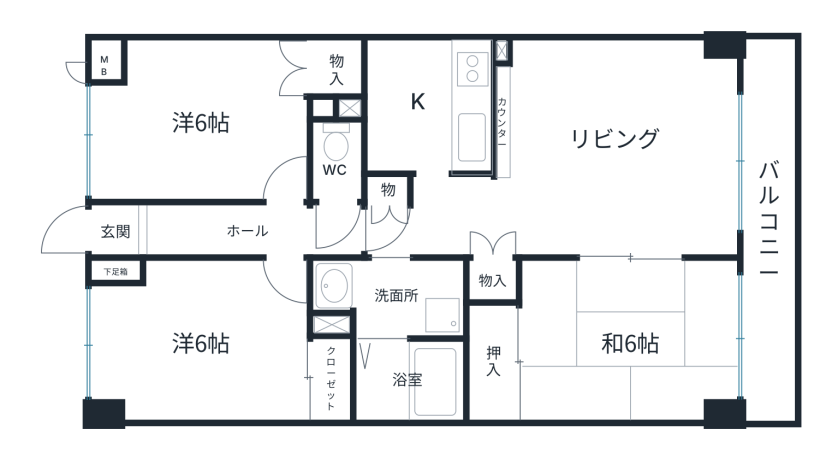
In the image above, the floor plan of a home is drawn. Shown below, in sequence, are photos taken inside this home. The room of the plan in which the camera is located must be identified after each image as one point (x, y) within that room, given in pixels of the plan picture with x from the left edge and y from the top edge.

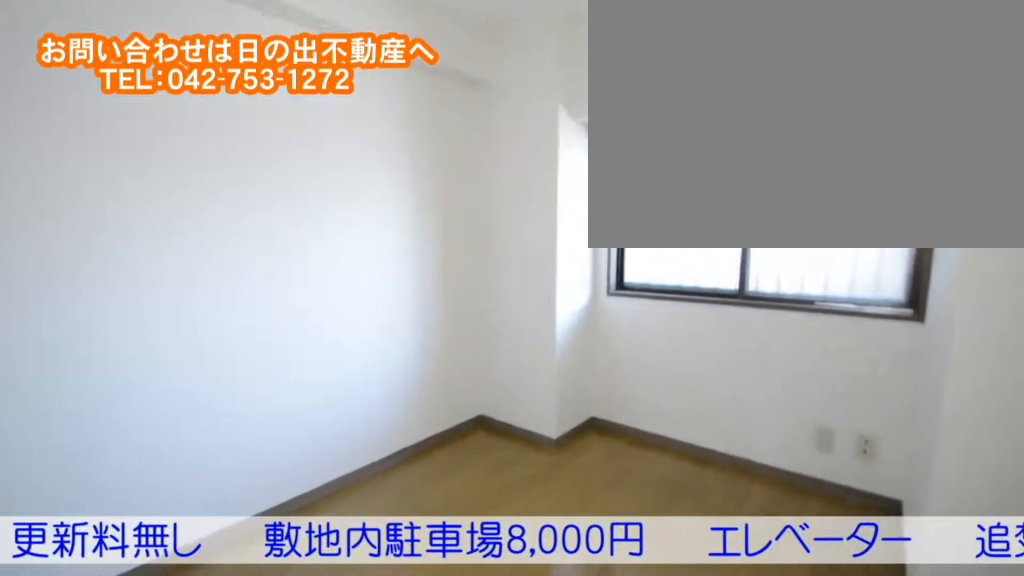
(154, 362)
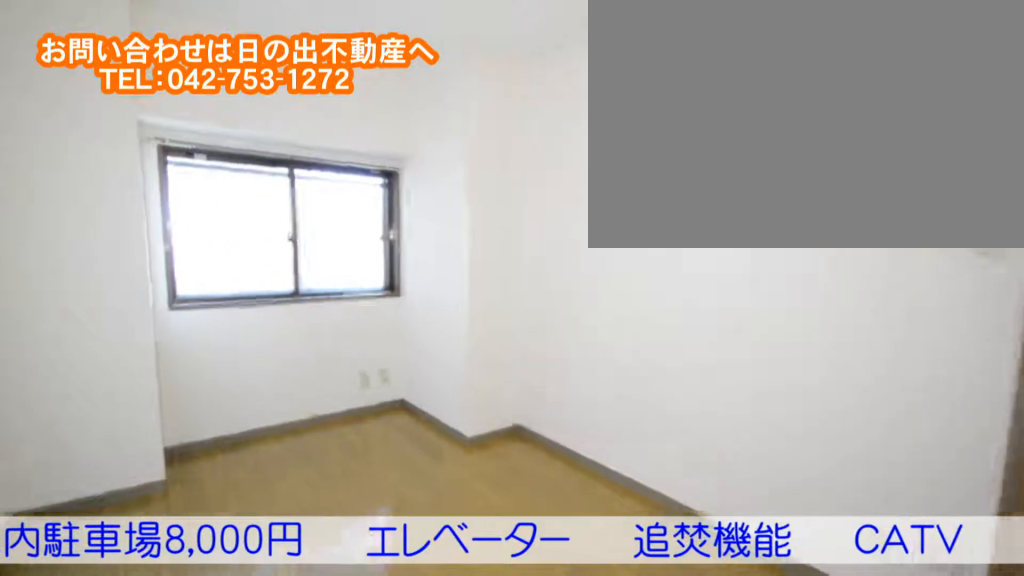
(154, 363)
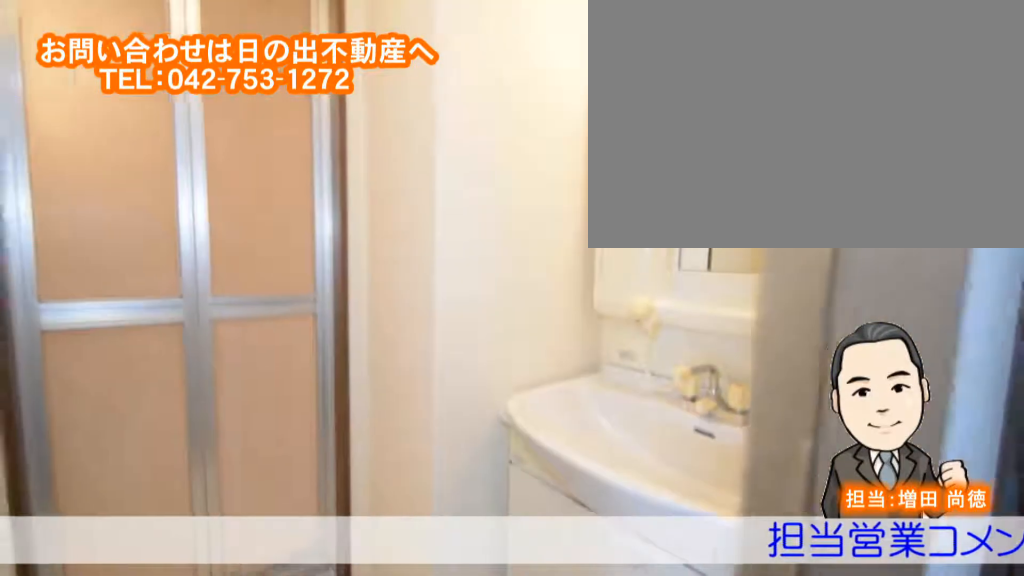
(419, 291)
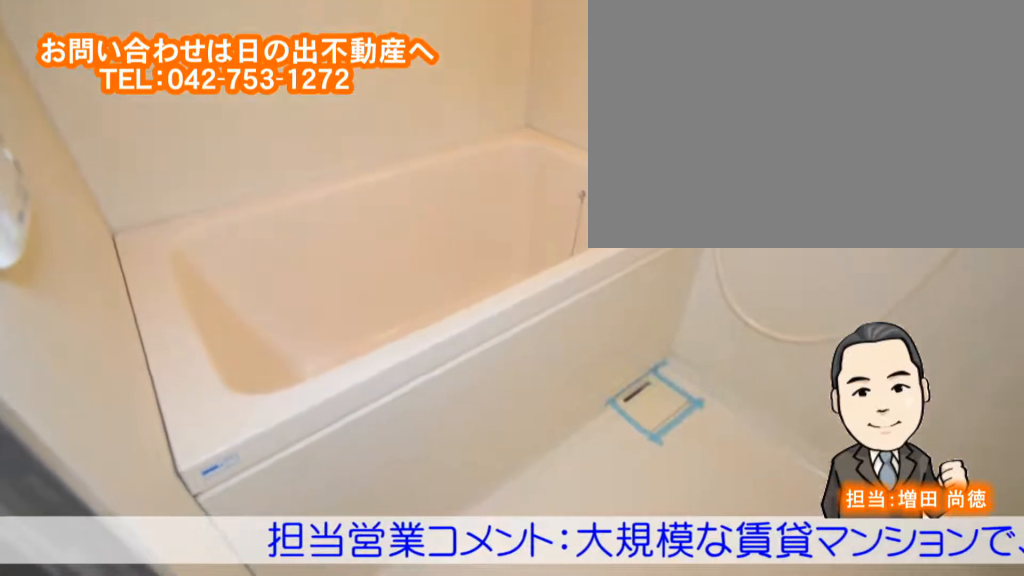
(409, 380)
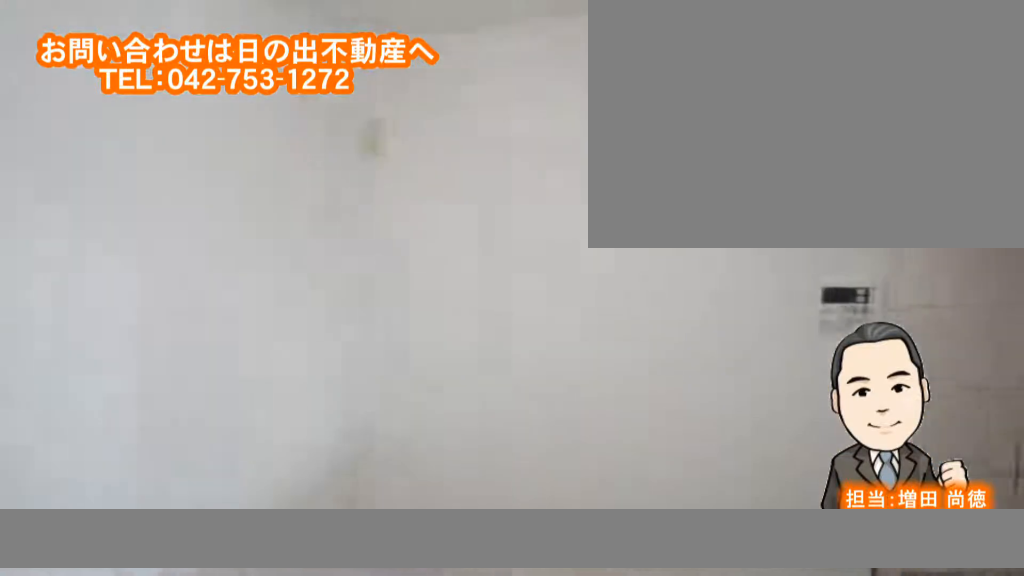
(413, 108)
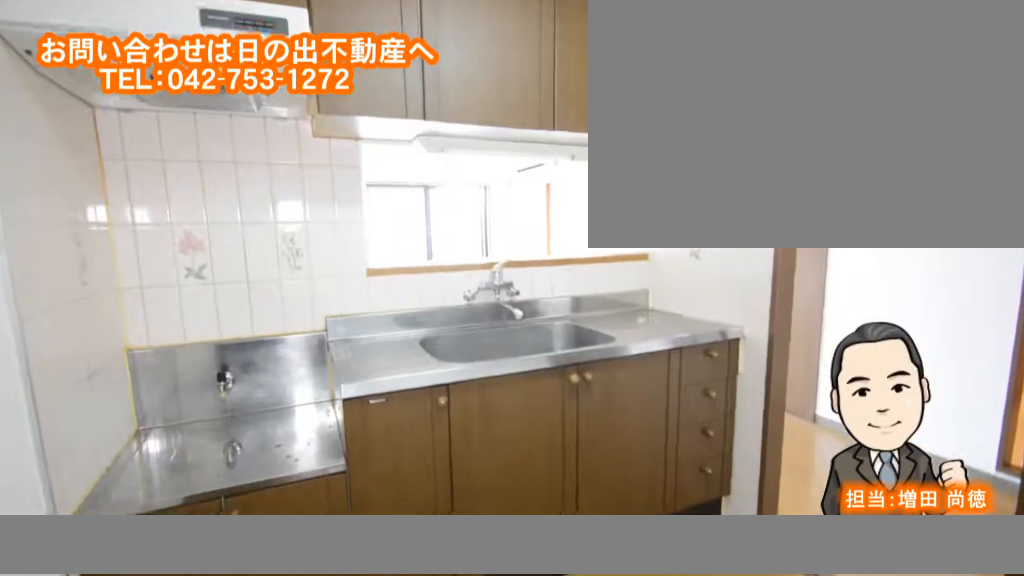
(414, 108)
